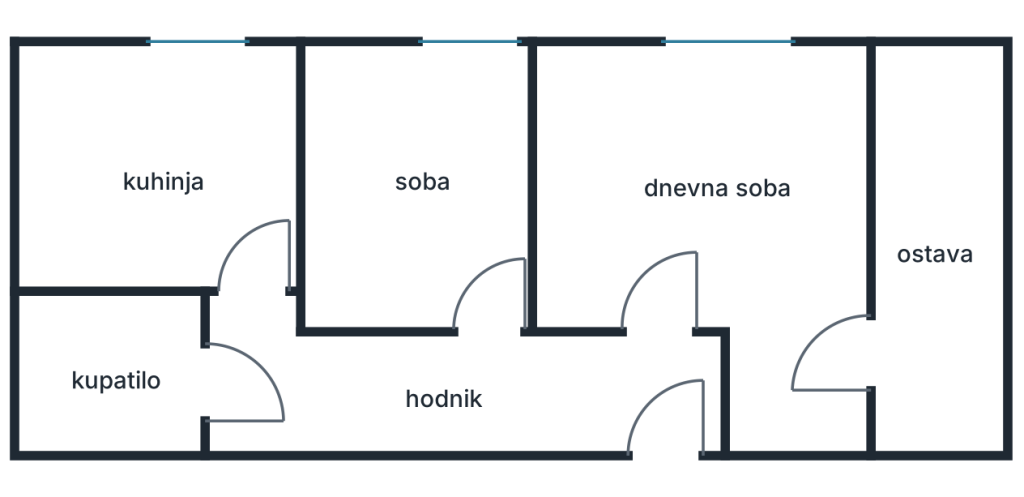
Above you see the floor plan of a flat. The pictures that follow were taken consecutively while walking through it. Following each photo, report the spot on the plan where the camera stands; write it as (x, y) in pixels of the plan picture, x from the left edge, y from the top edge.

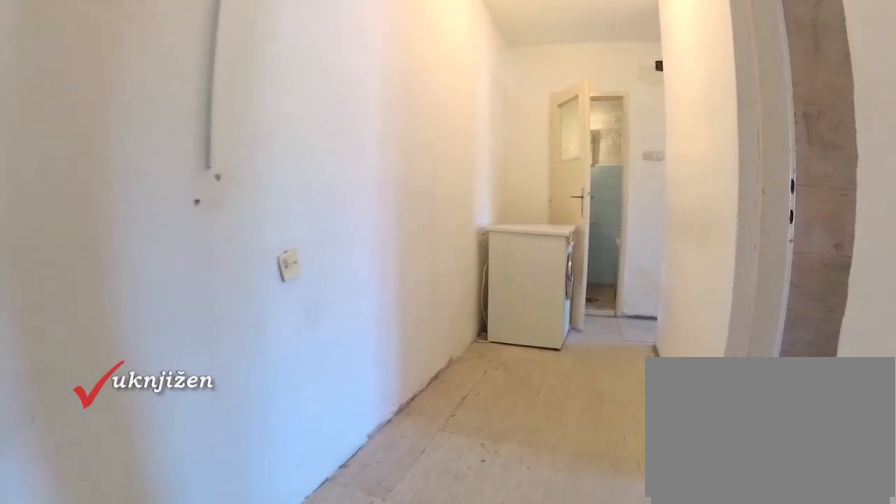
(648, 381)
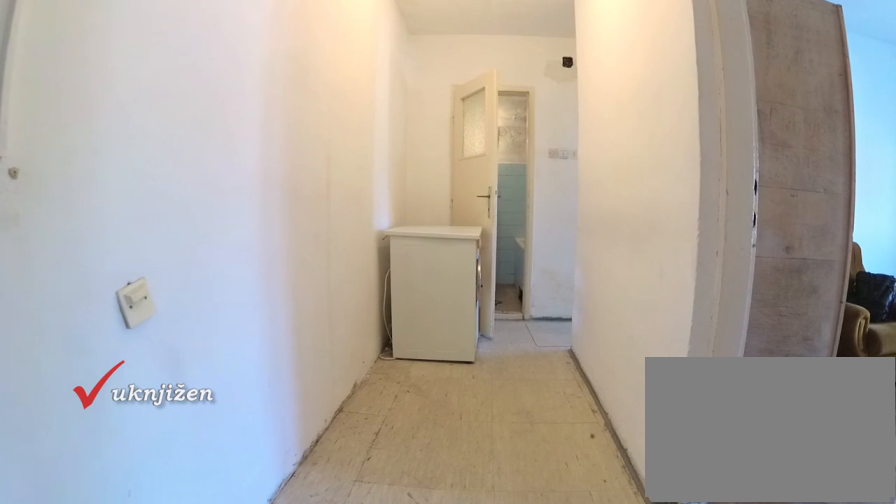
(619, 379)
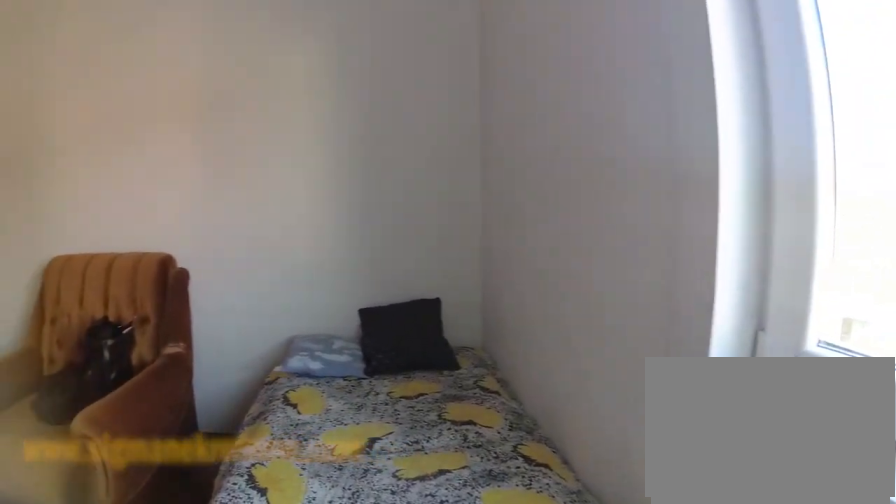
(493, 95)
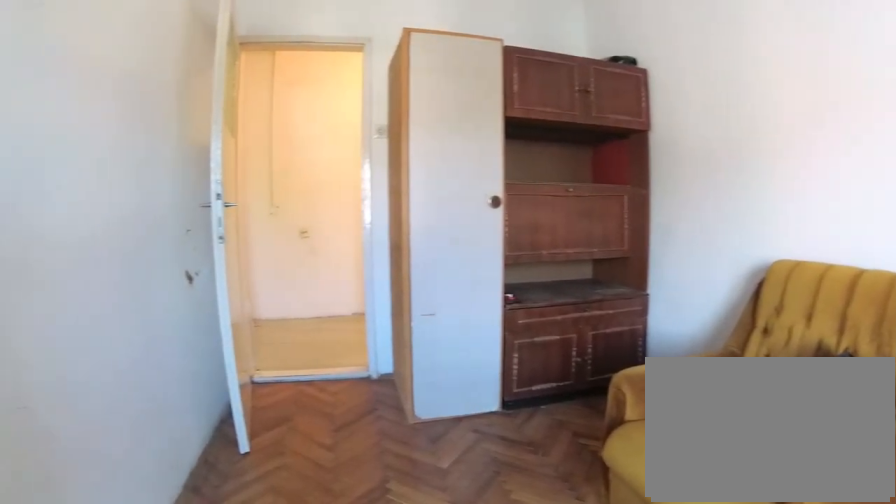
(471, 86)
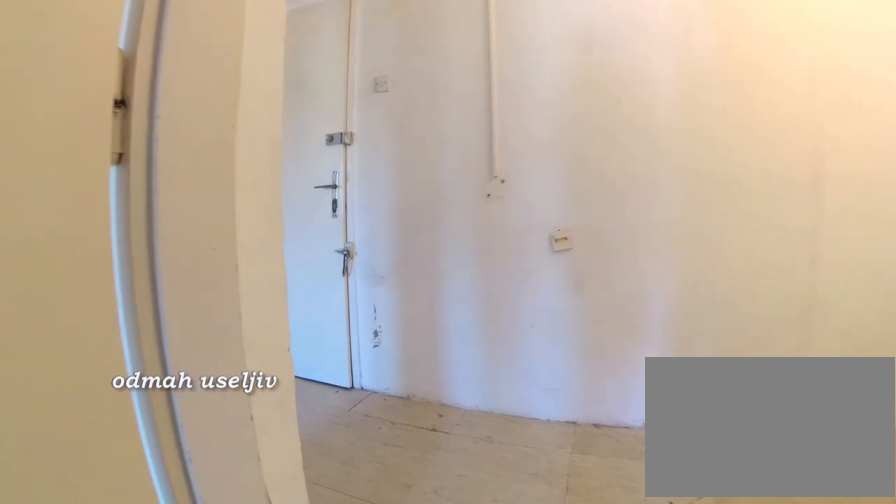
(487, 260)
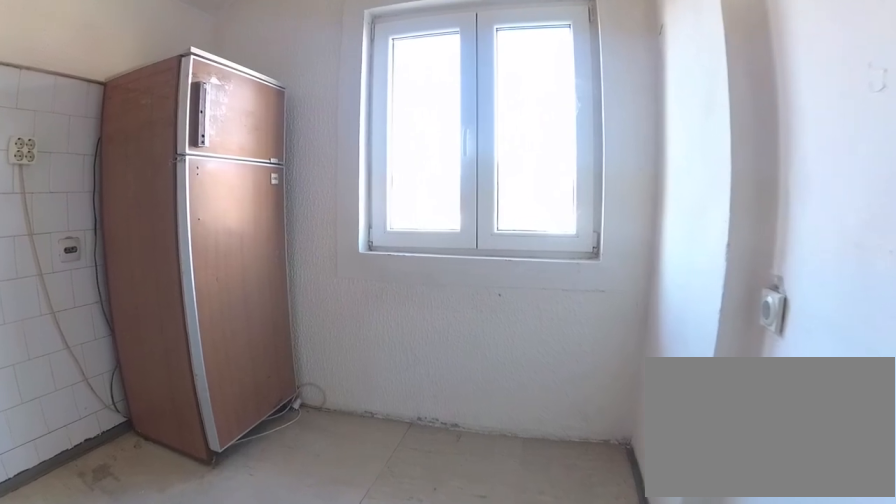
(258, 196)
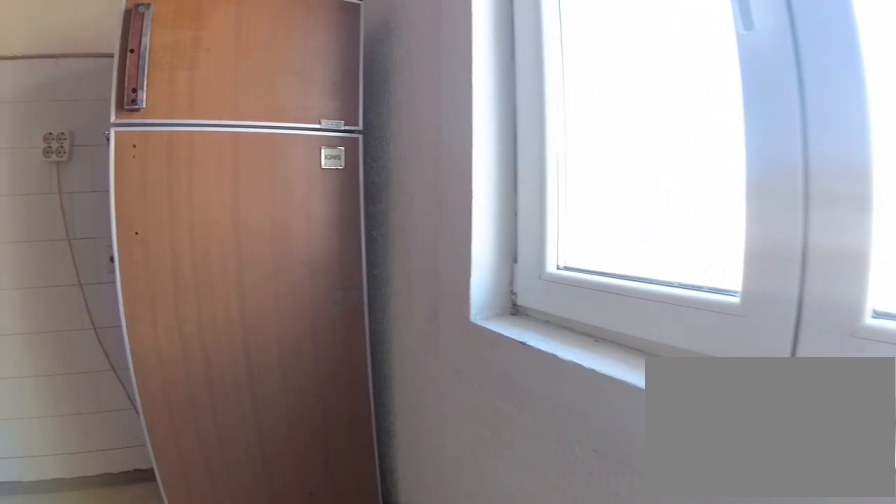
(238, 110)
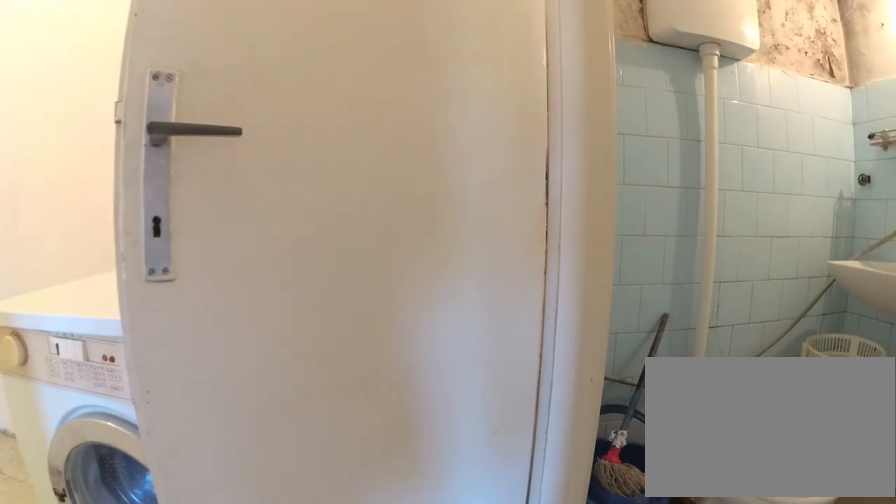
(245, 323)
